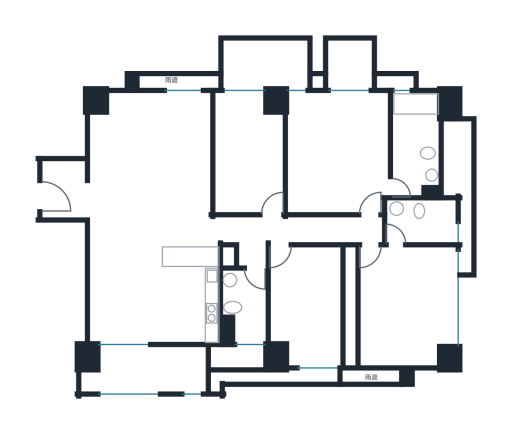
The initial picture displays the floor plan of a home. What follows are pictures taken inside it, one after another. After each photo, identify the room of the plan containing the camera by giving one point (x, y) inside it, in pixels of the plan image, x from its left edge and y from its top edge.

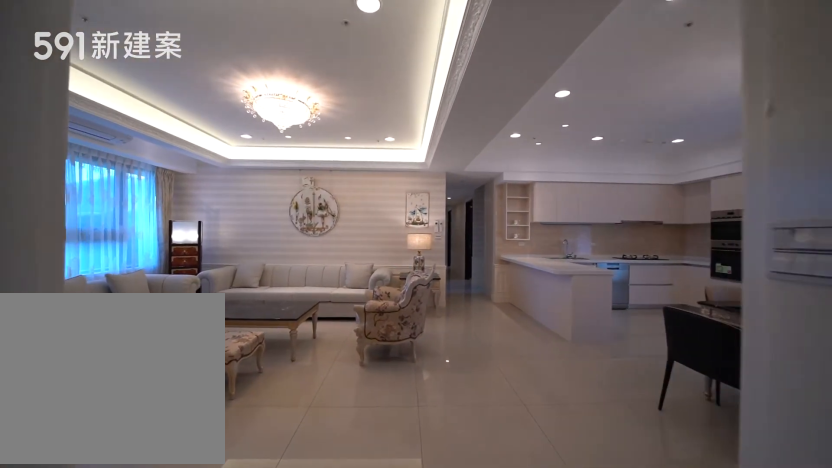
(65, 186)
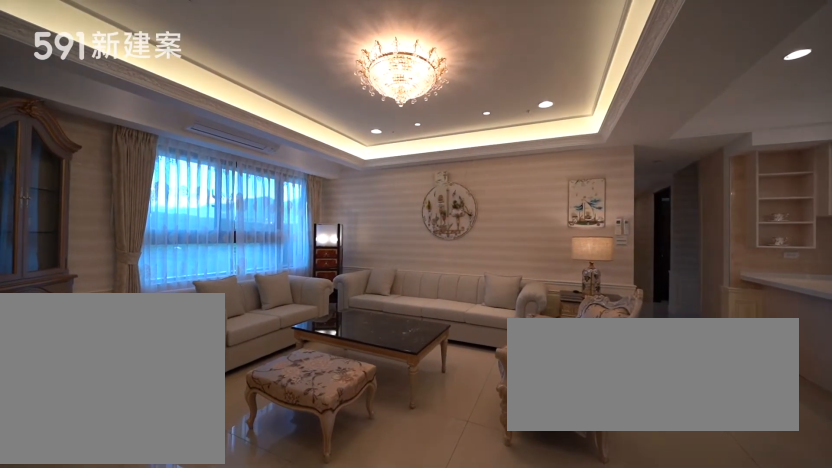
(152, 154)
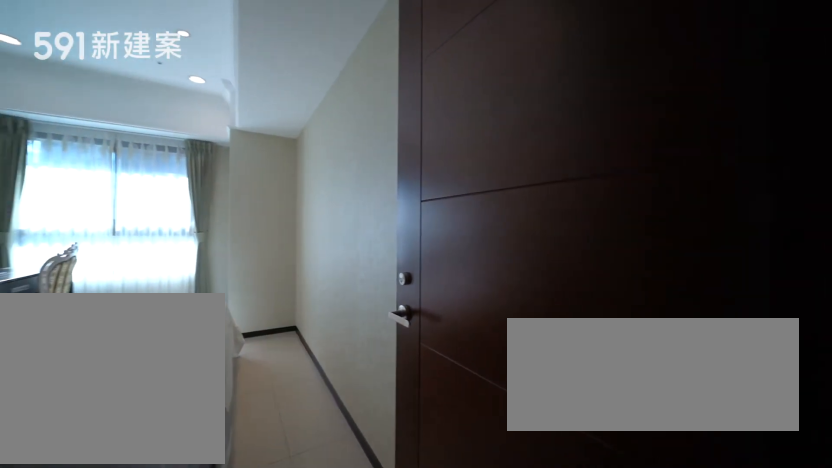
(306, 310)
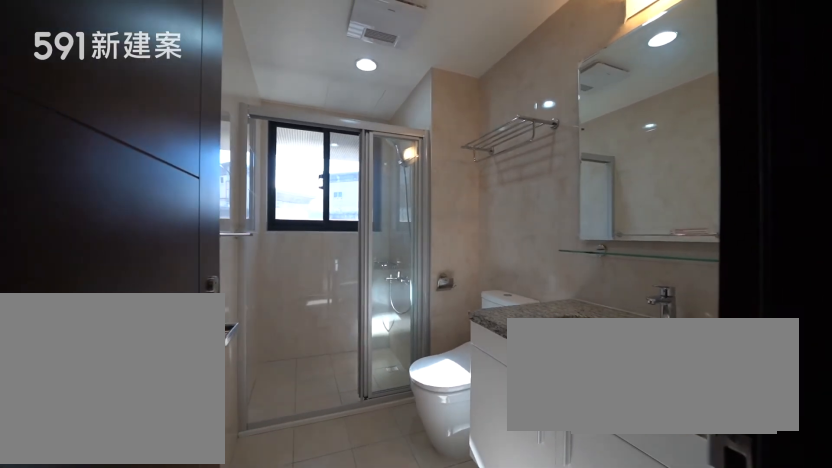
(243, 311)
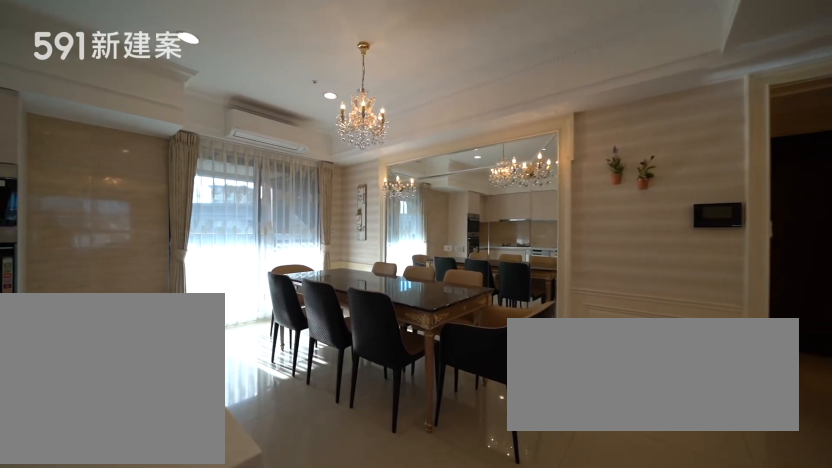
(123, 297)
